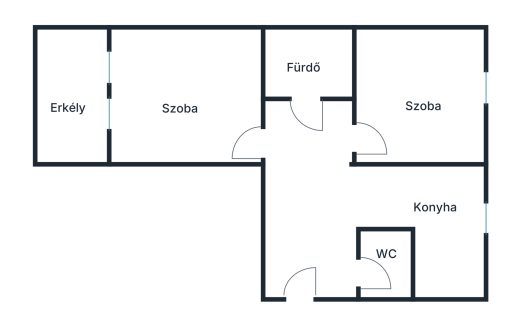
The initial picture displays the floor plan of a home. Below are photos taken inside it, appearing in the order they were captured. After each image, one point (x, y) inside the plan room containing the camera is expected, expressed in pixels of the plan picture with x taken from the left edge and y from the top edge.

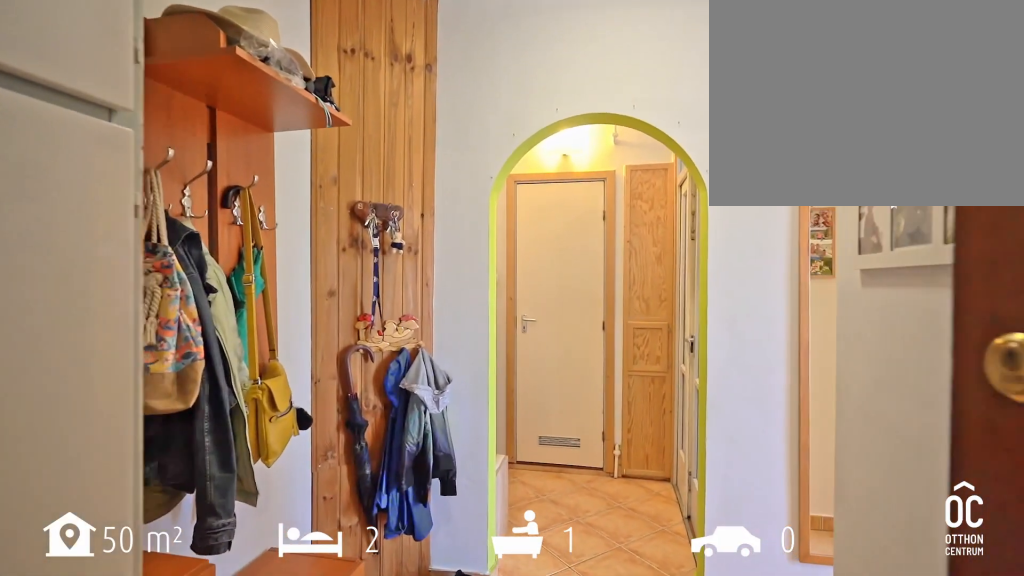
(312, 198)
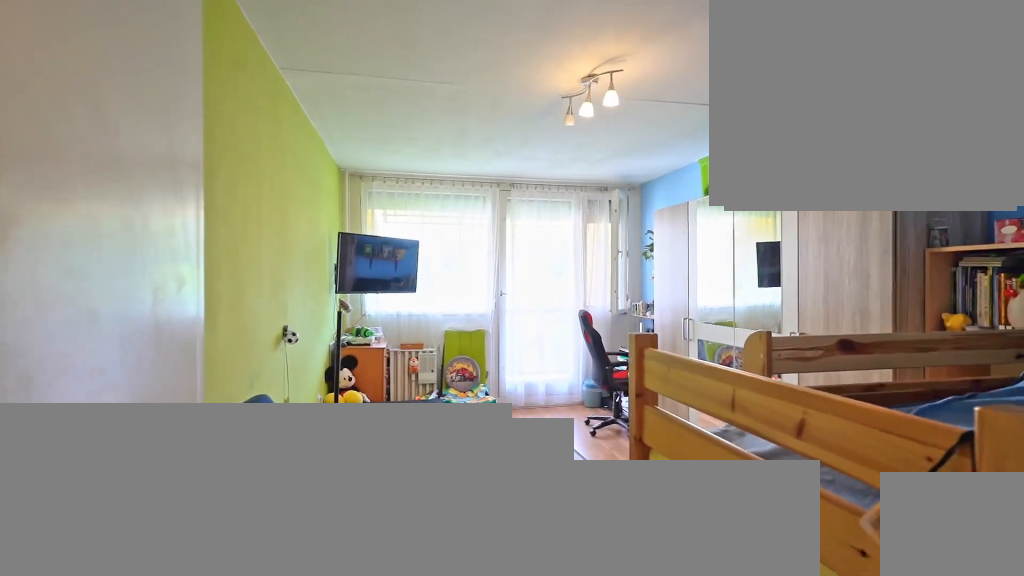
(186, 100)
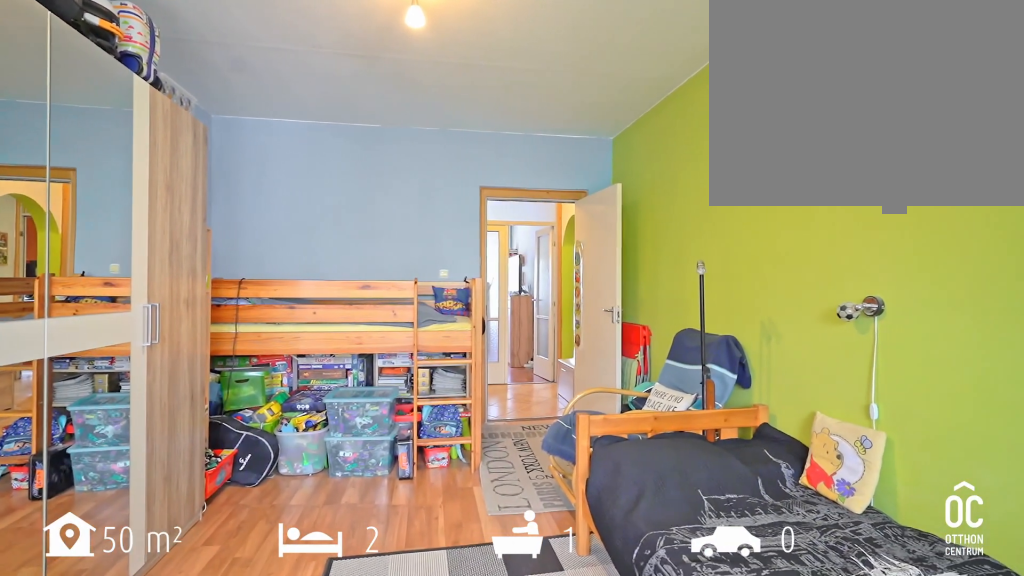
(186, 100)
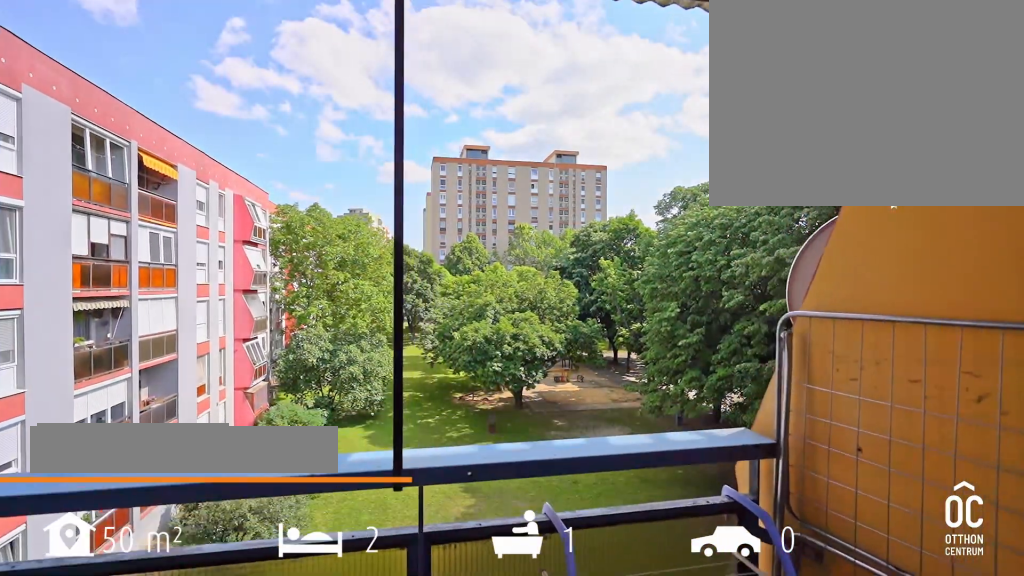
(71, 99)
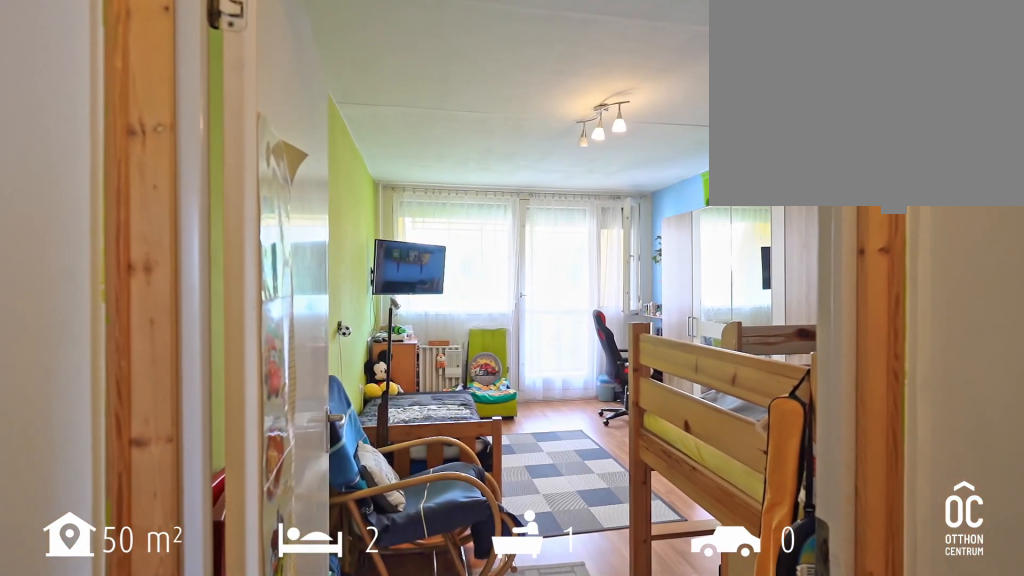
(191, 97)
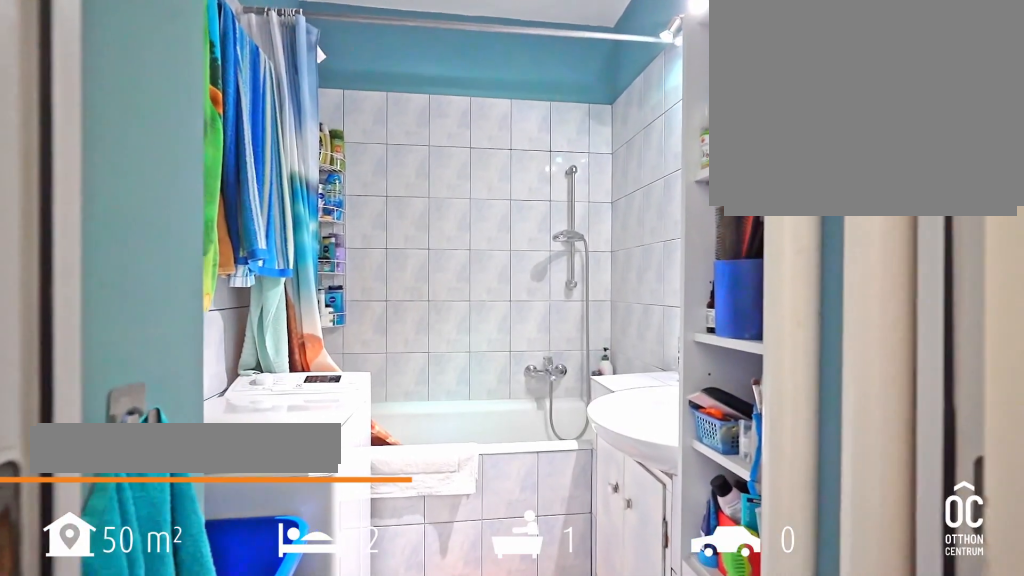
(308, 68)
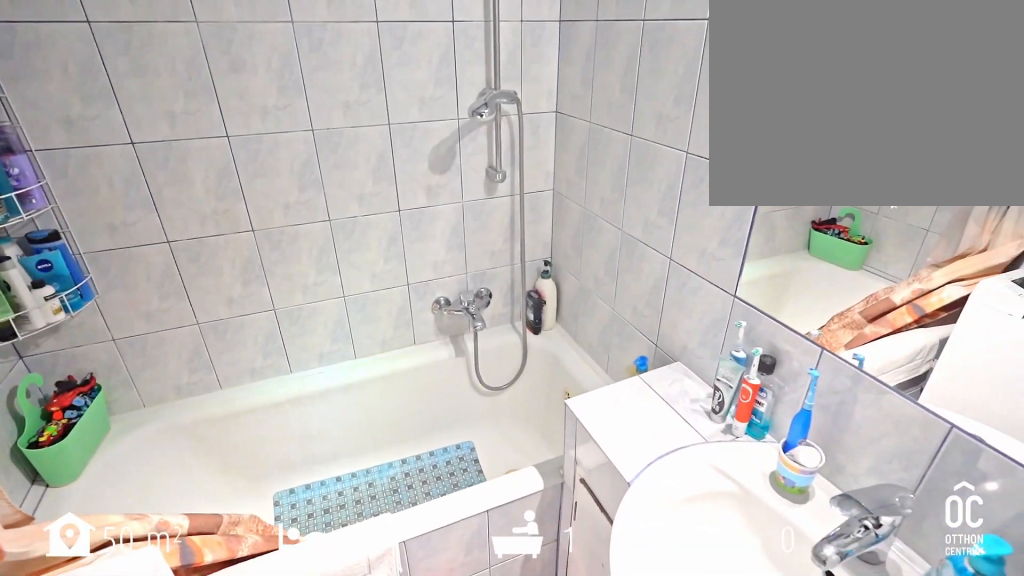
(308, 68)
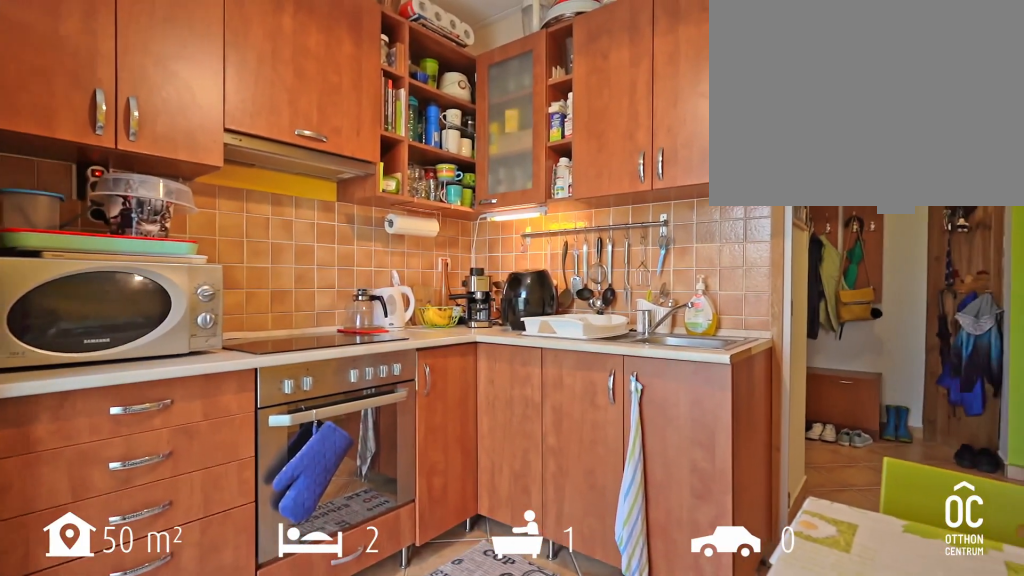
(430, 225)
